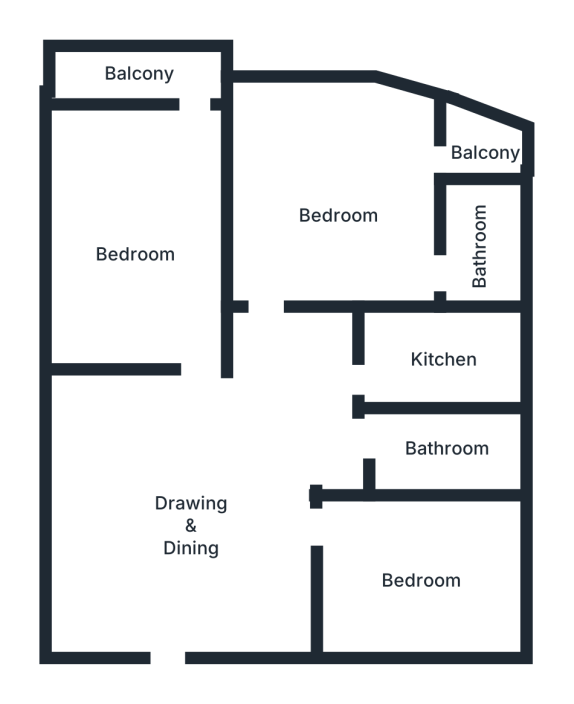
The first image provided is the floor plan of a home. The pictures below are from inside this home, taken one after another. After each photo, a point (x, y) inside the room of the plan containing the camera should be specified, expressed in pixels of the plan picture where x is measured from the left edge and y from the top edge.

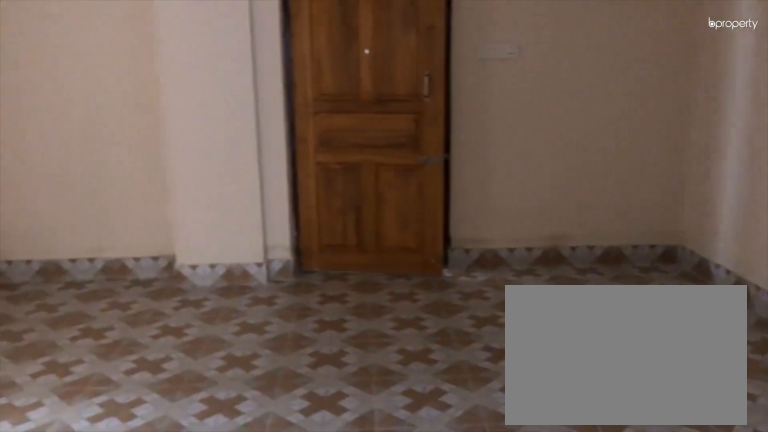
(200, 517)
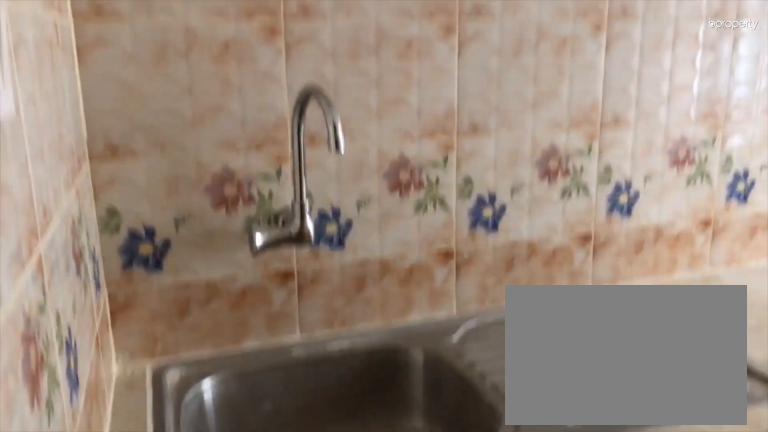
(444, 360)
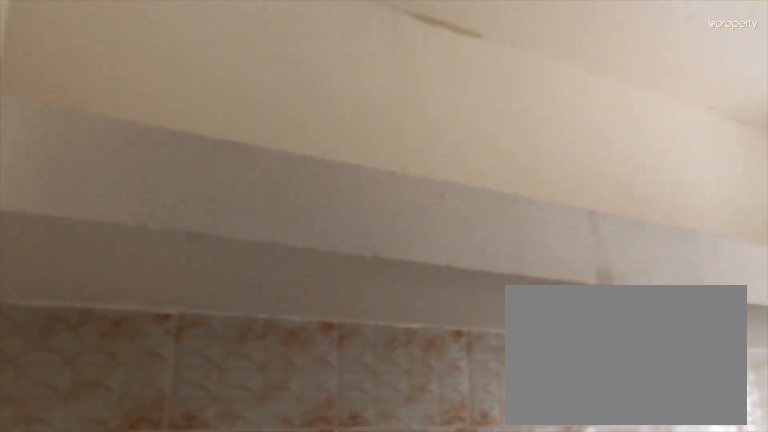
(444, 360)
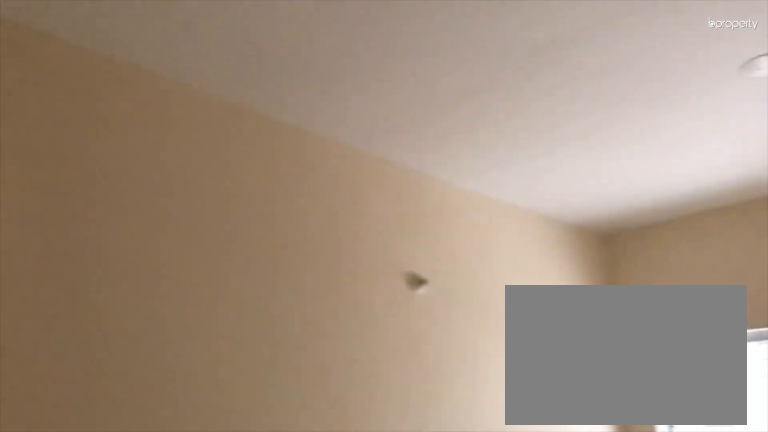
(125, 249)
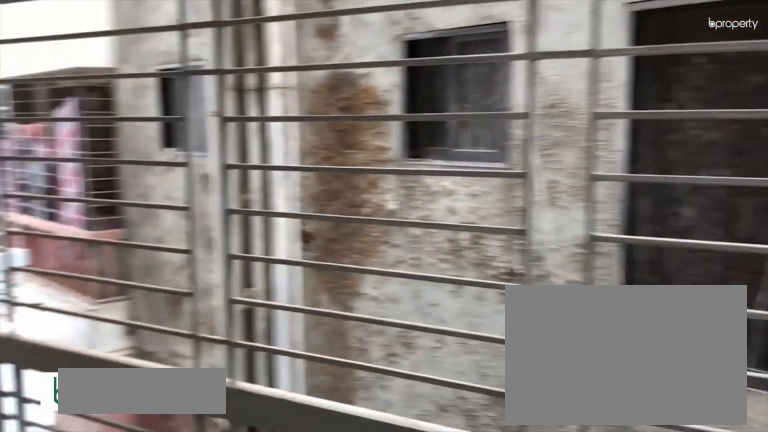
(138, 73)
